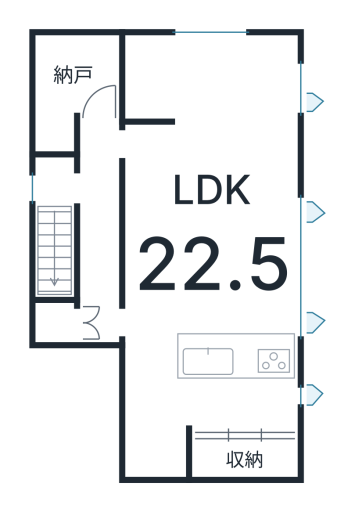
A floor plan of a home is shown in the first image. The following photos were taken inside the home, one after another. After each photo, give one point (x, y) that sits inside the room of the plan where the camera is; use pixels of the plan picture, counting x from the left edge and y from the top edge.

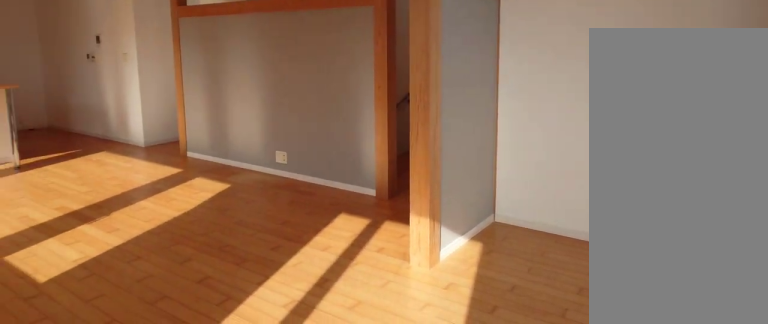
(203, 222)
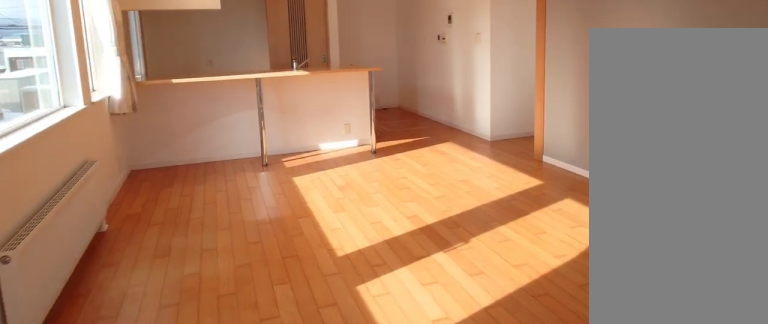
(203, 222)
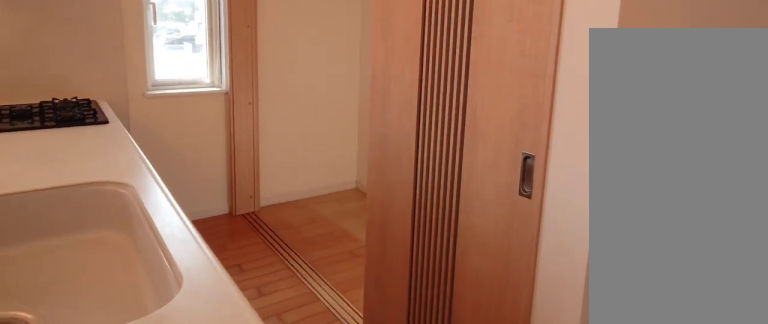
(219, 404)
